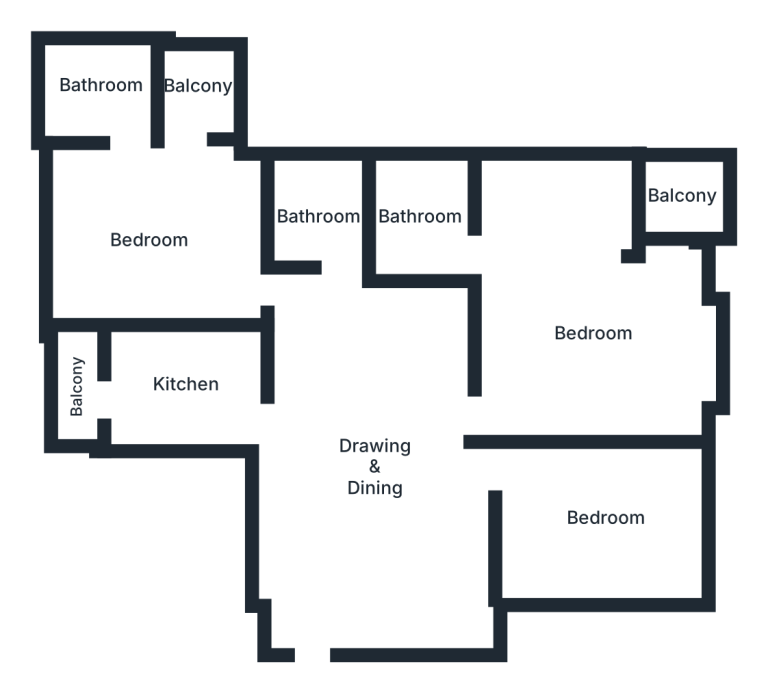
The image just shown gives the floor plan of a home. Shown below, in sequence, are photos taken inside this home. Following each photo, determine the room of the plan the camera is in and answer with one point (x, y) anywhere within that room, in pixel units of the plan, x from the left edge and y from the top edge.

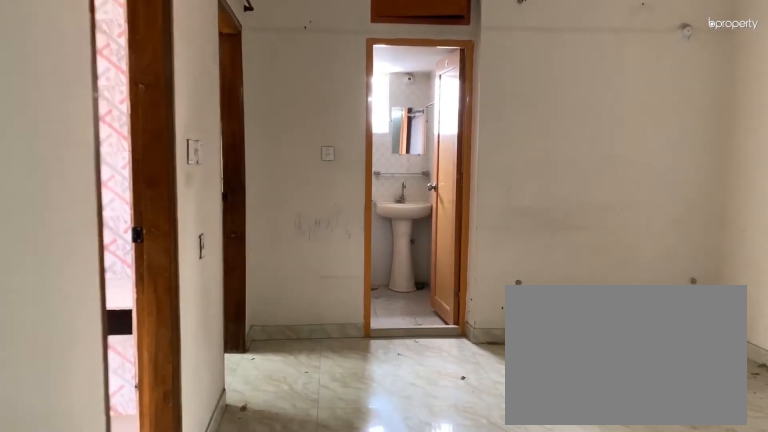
(379, 475)
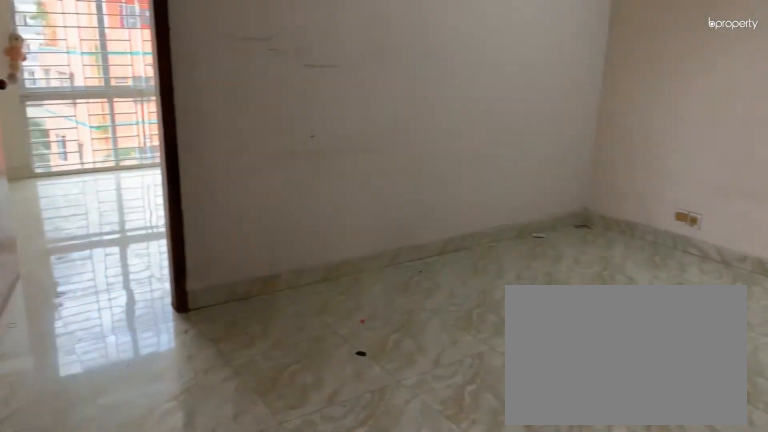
(378, 475)
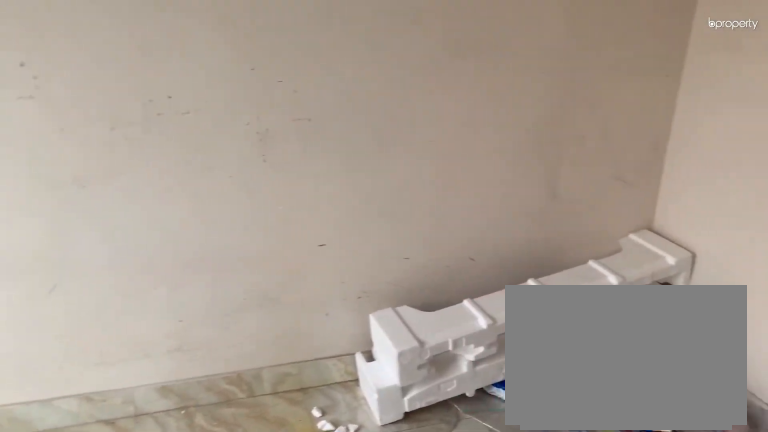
(608, 516)
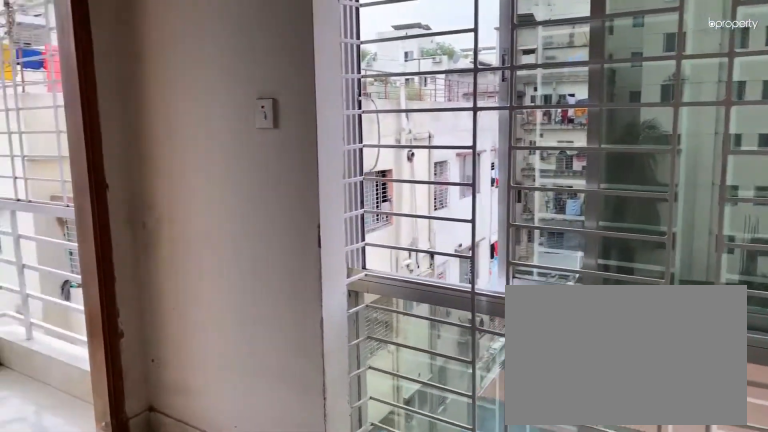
(592, 340)
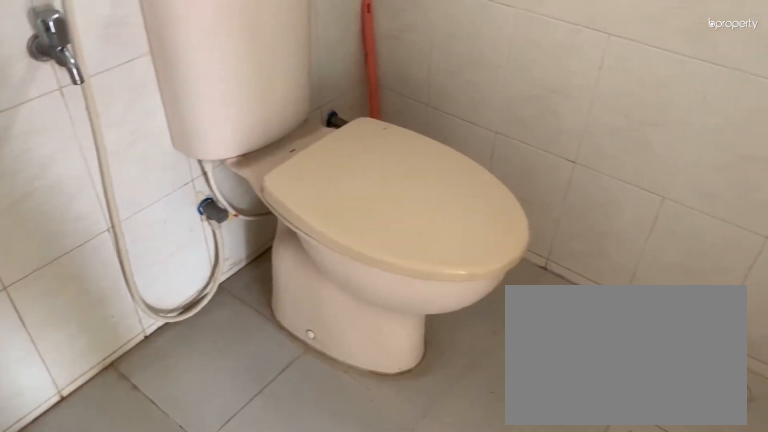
(424, 216)
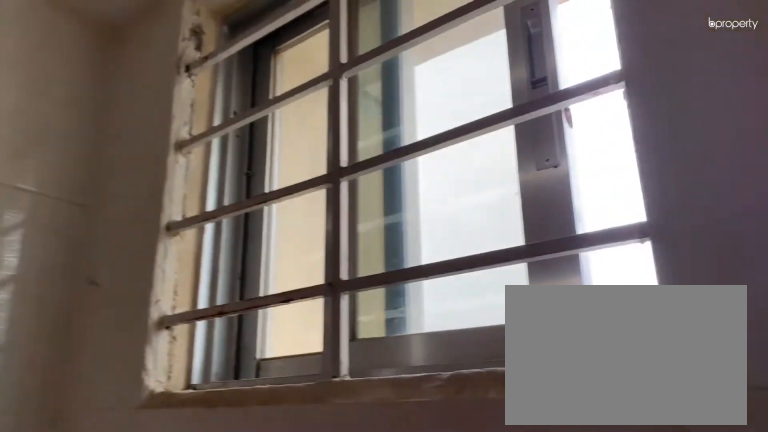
(424, 216)
